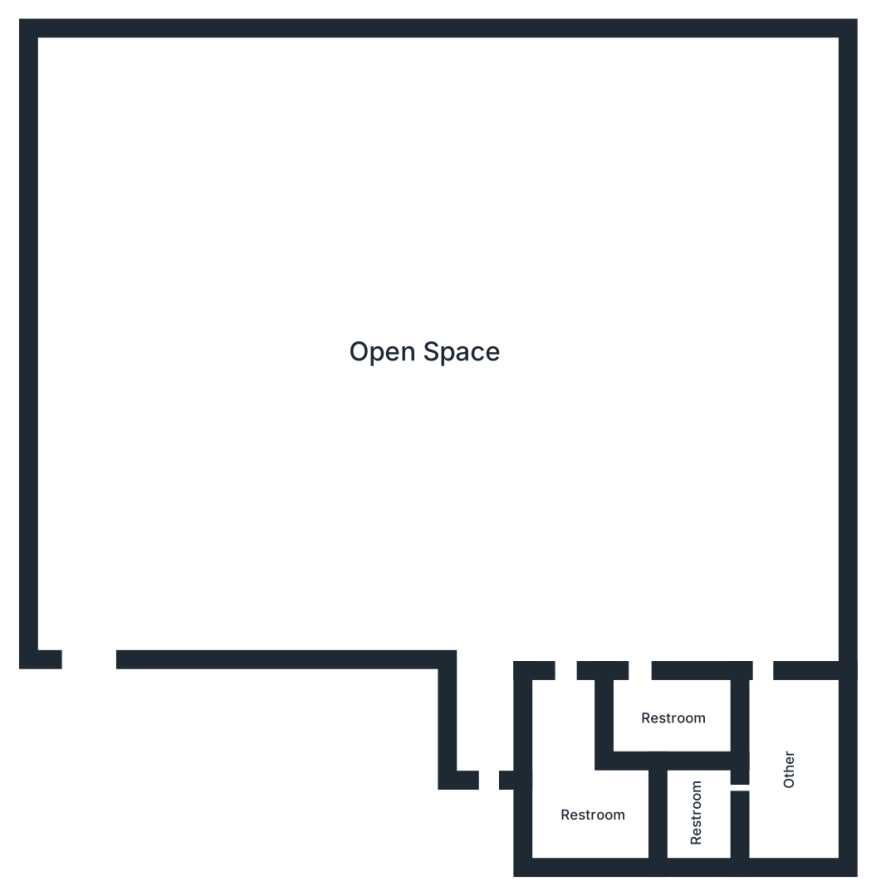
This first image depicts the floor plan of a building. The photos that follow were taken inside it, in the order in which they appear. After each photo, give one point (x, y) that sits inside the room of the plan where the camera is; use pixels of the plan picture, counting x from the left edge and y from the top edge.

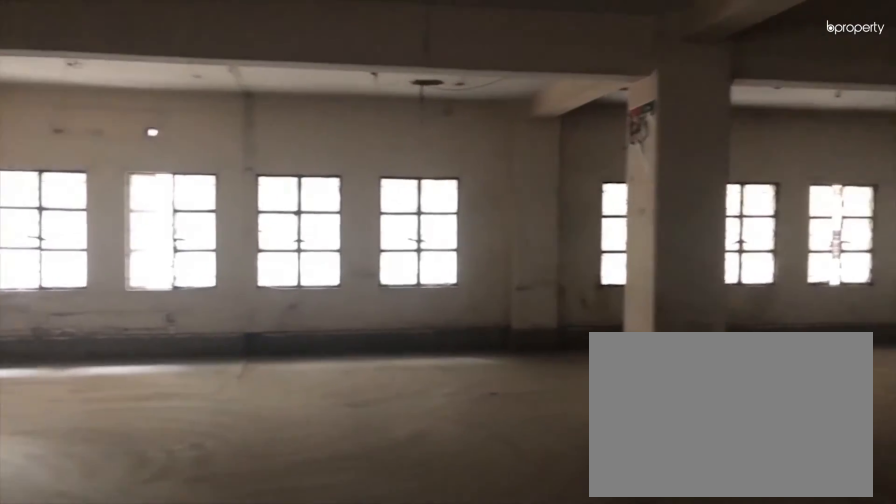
(433, 359)
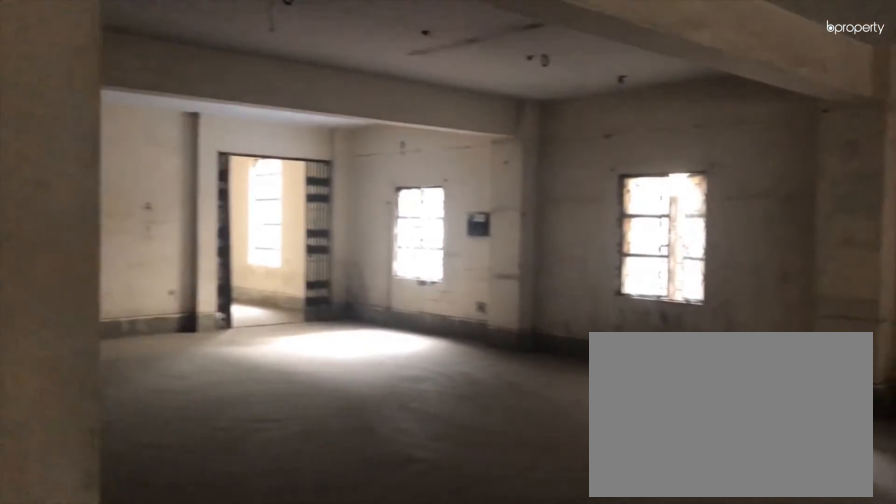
(433, 359)
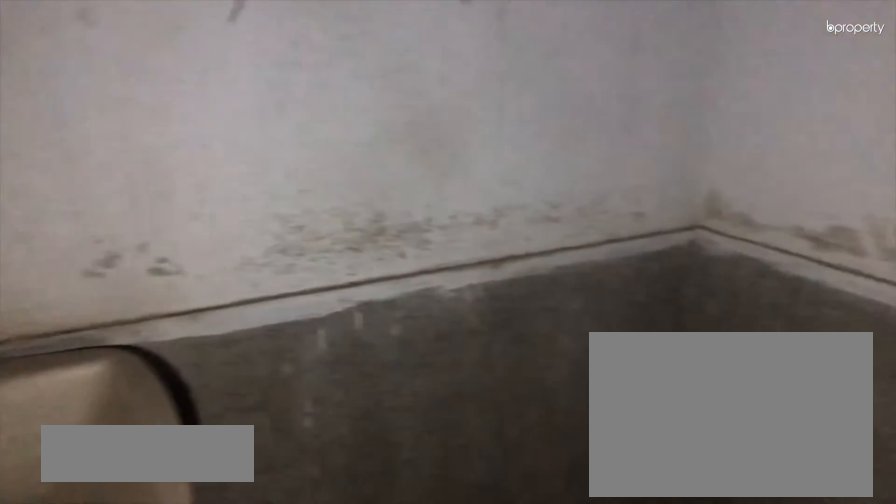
(679, 719)
